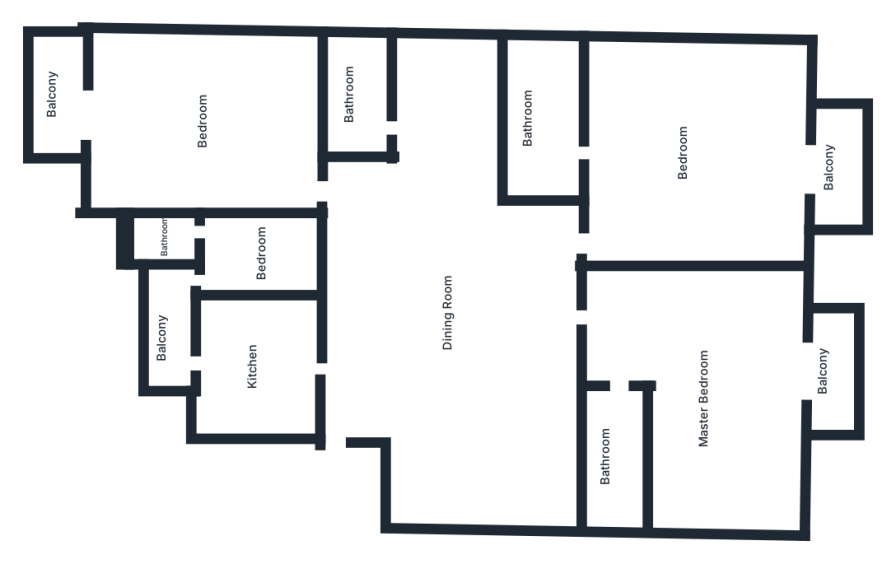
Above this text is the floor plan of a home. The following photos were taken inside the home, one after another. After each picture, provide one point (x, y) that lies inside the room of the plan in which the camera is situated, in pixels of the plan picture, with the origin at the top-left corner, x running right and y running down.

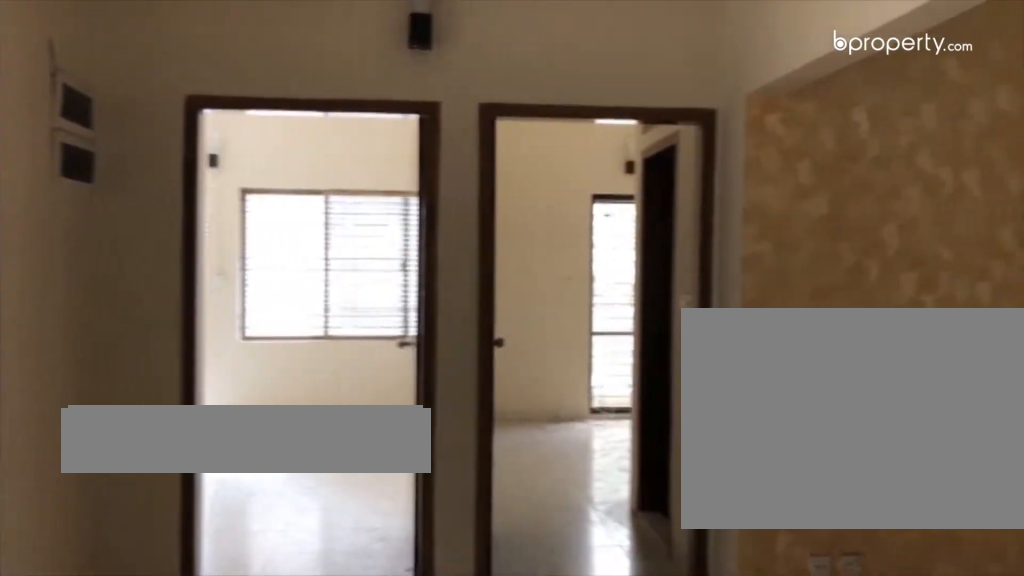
(404, 269)
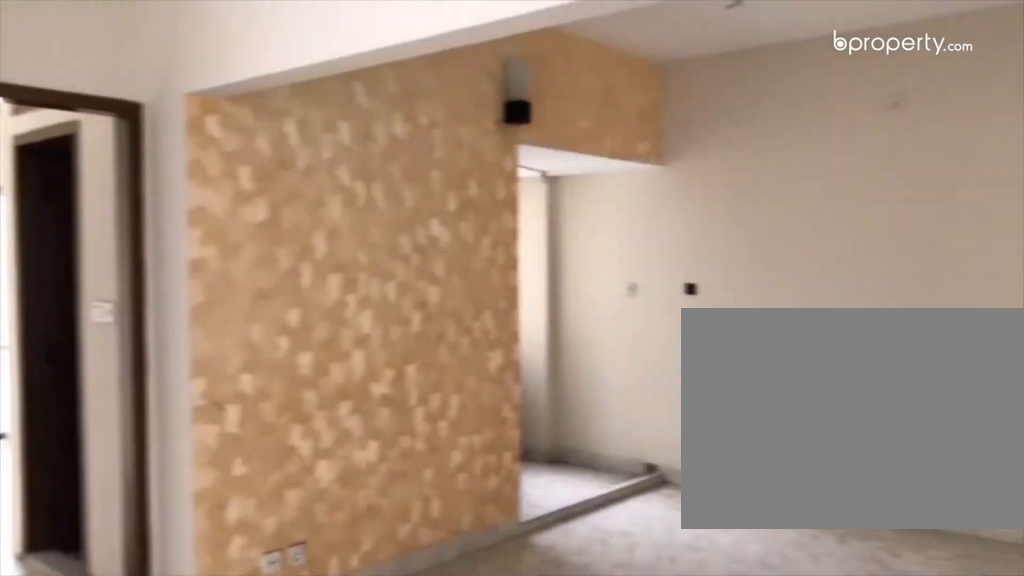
(404, 269)
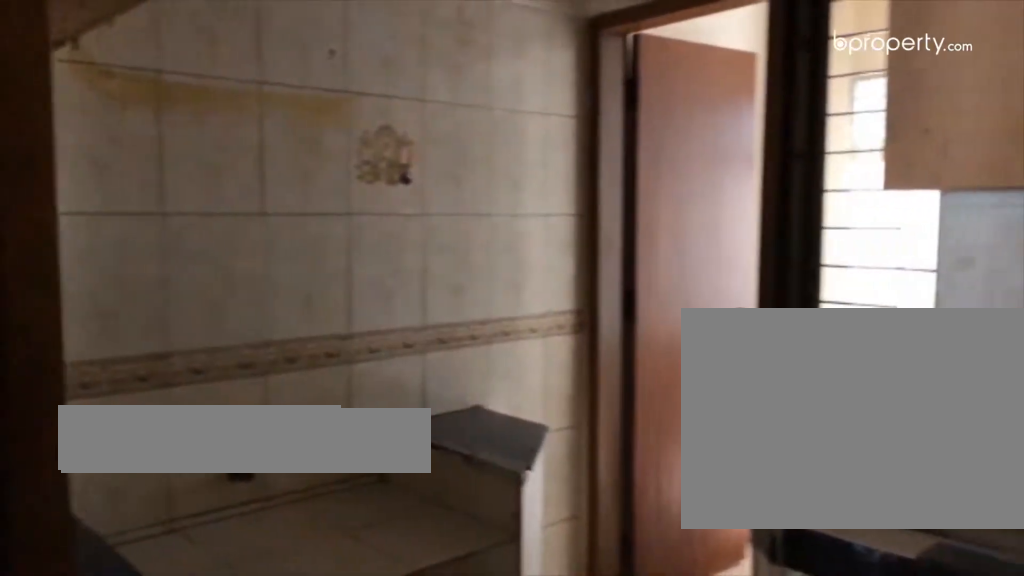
(254, 356)
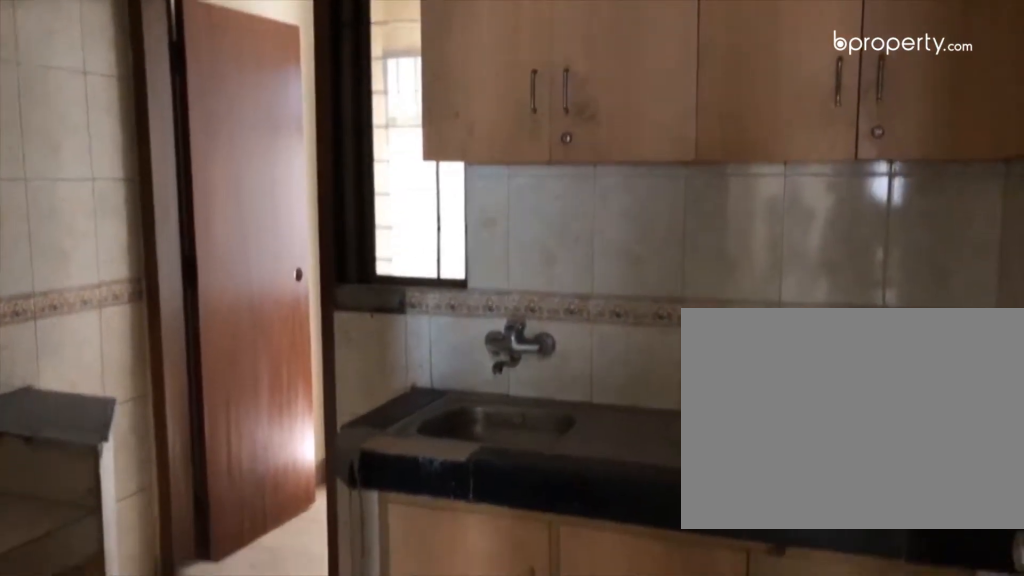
(254, 356)
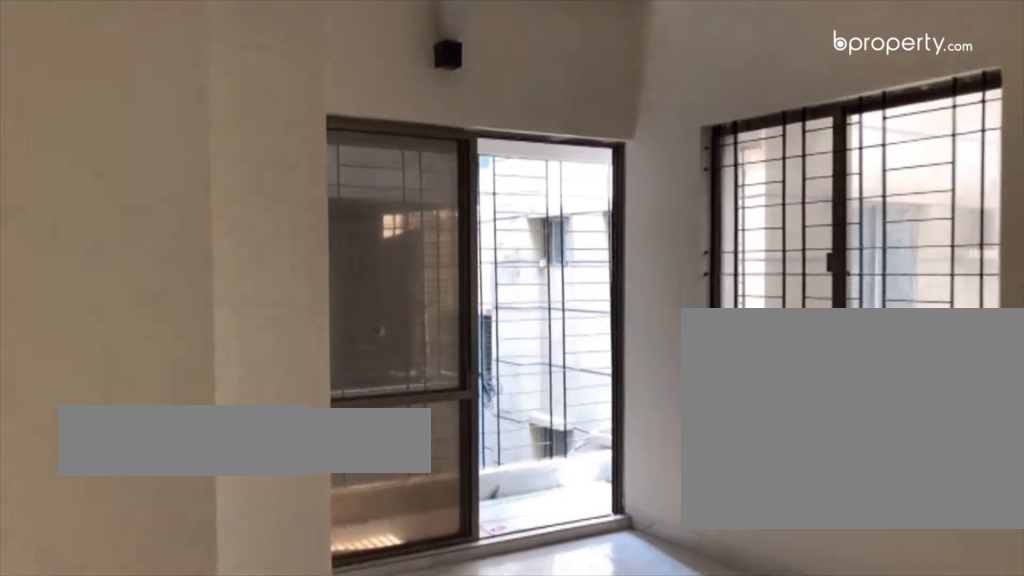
(217, 126)
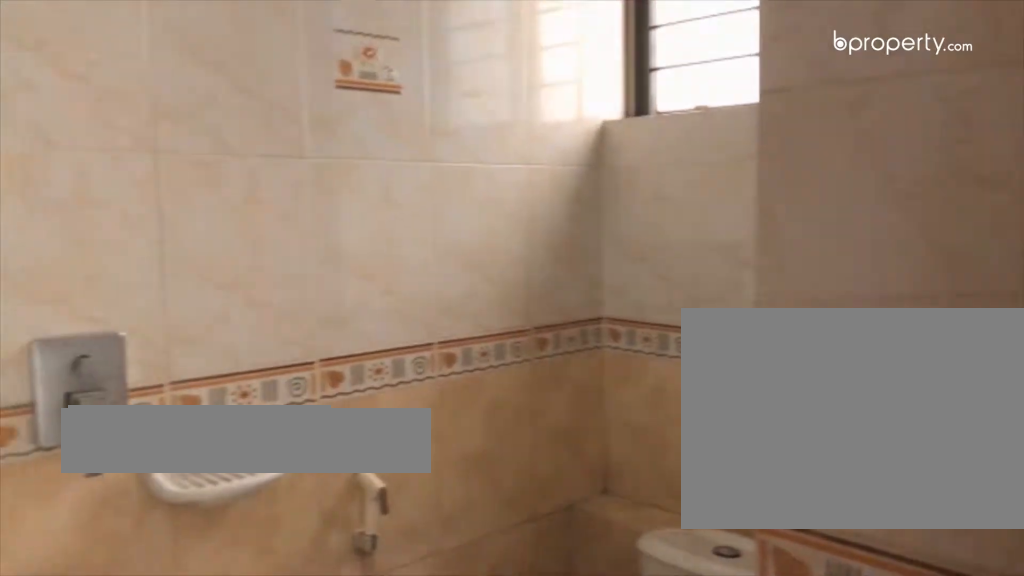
(352, 115)
